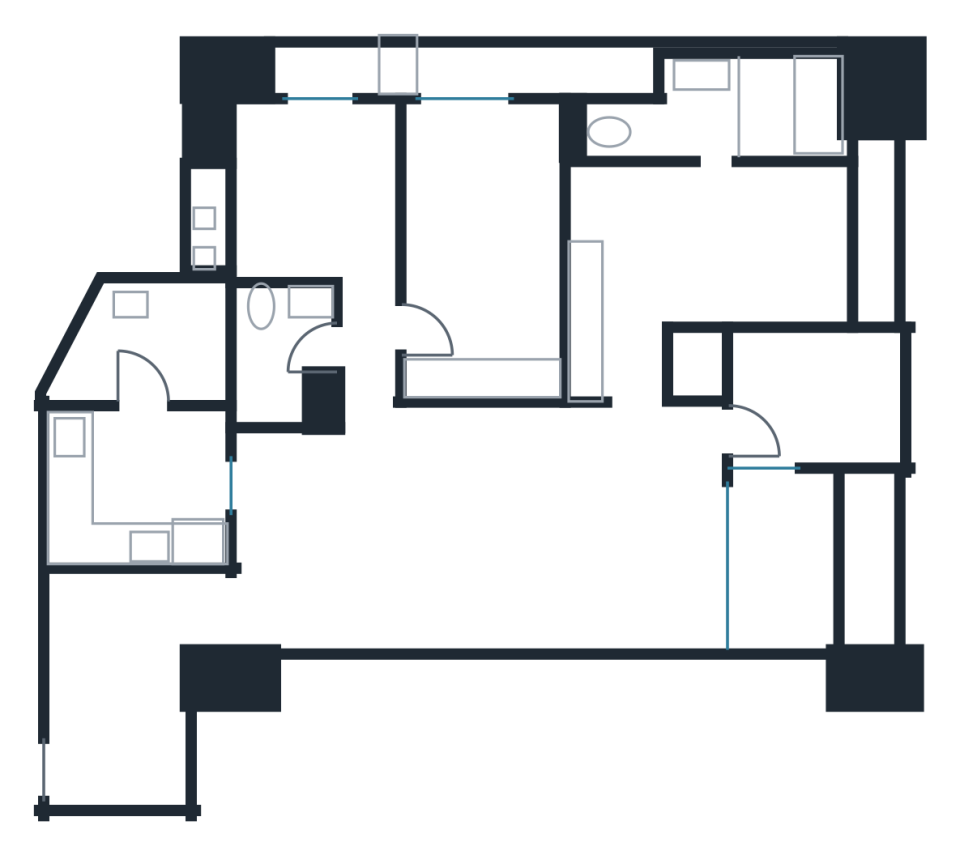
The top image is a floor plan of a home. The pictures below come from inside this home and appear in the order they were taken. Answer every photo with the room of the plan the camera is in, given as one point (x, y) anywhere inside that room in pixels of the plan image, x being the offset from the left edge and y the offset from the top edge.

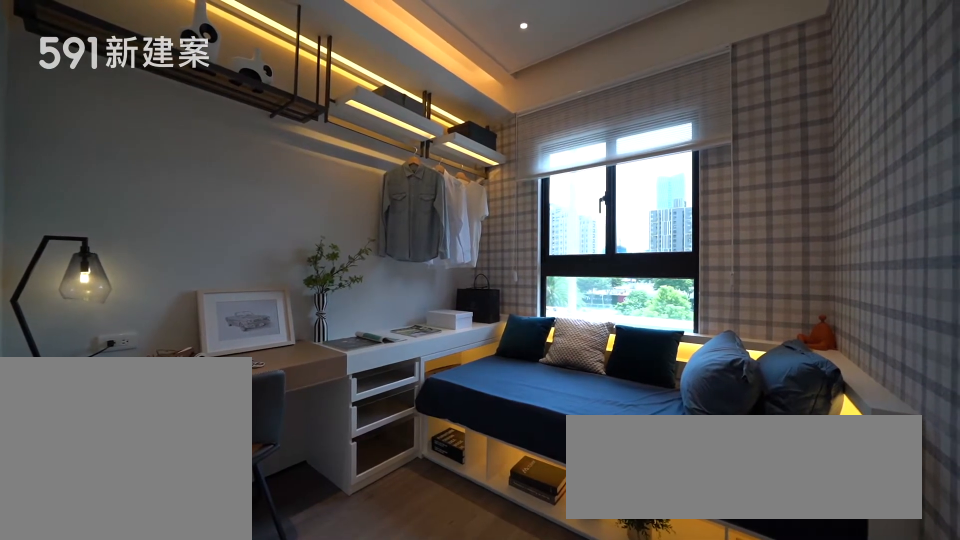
(319, 190)
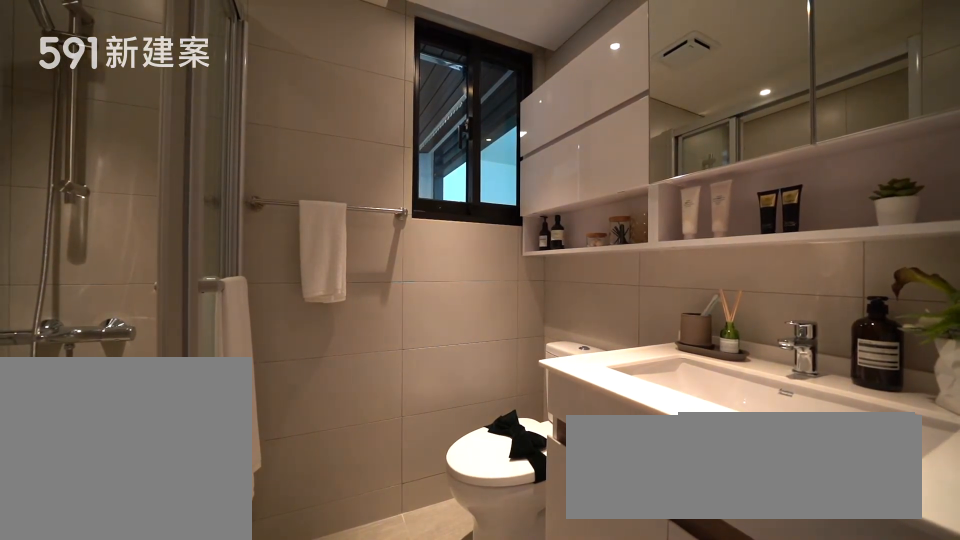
(283, 352)
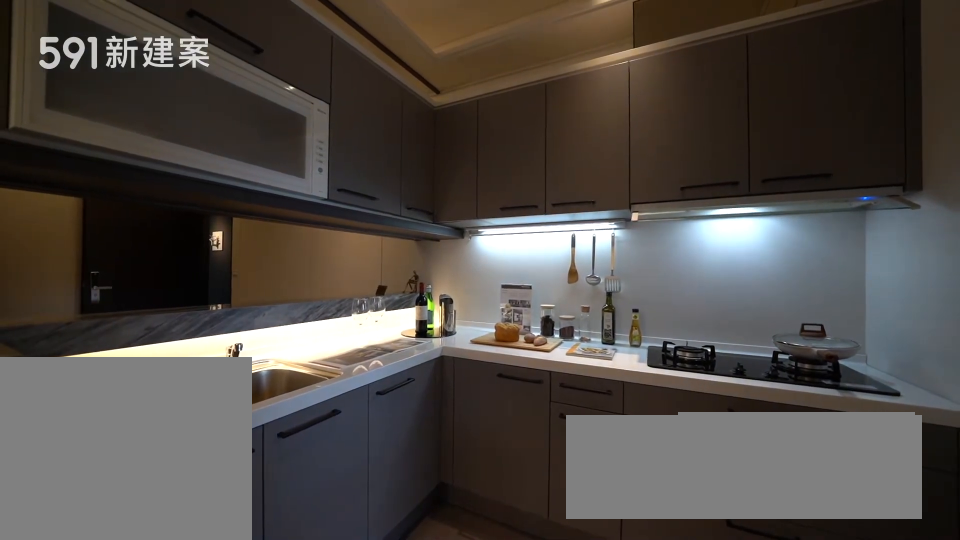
(140, 487)
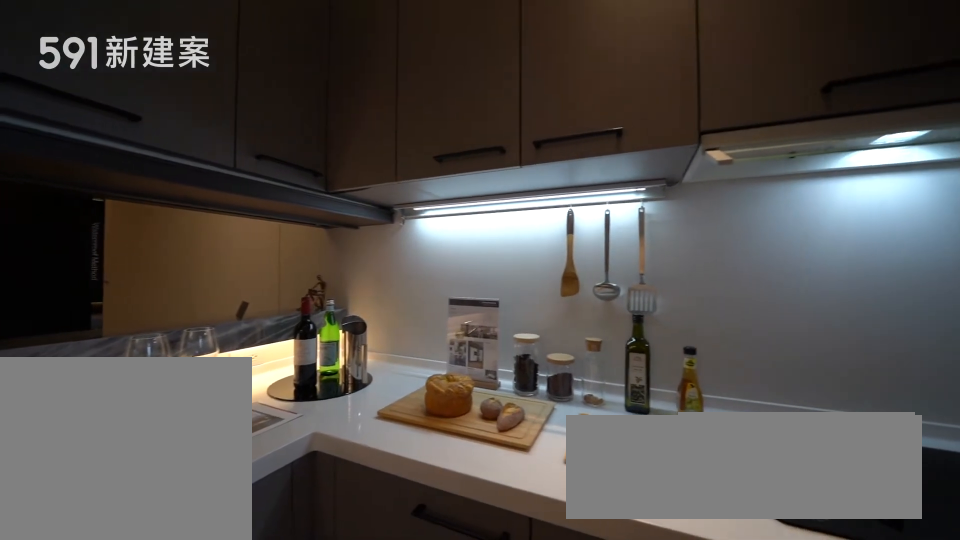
(140, 487)
